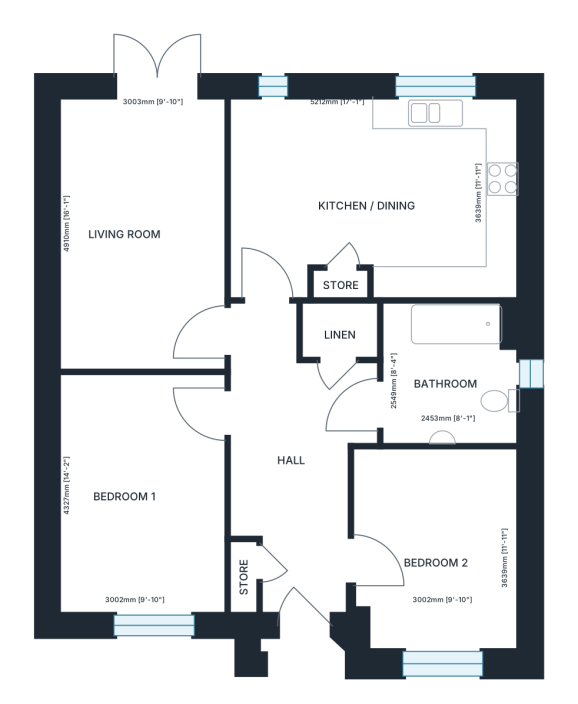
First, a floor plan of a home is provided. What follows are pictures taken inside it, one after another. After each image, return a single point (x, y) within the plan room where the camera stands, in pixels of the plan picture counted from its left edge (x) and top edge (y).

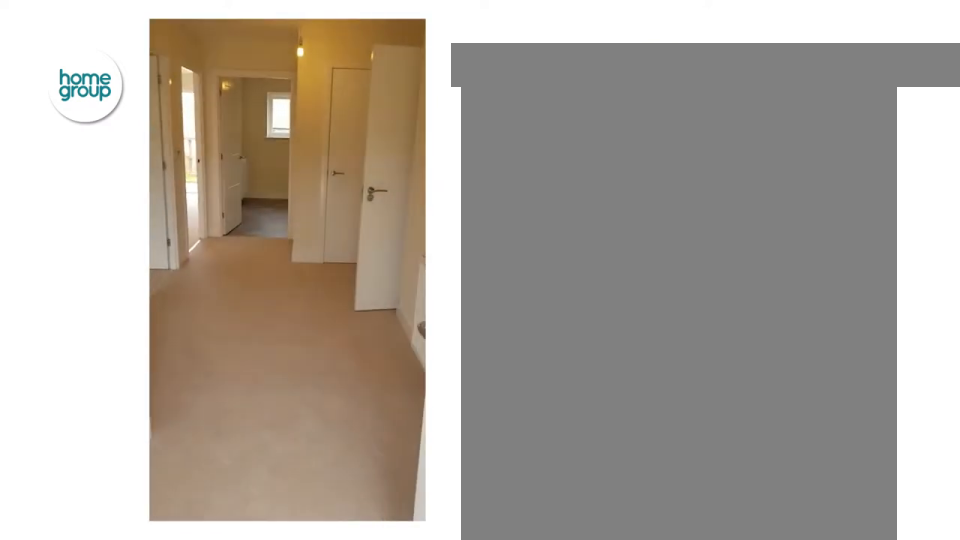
(336, 444)
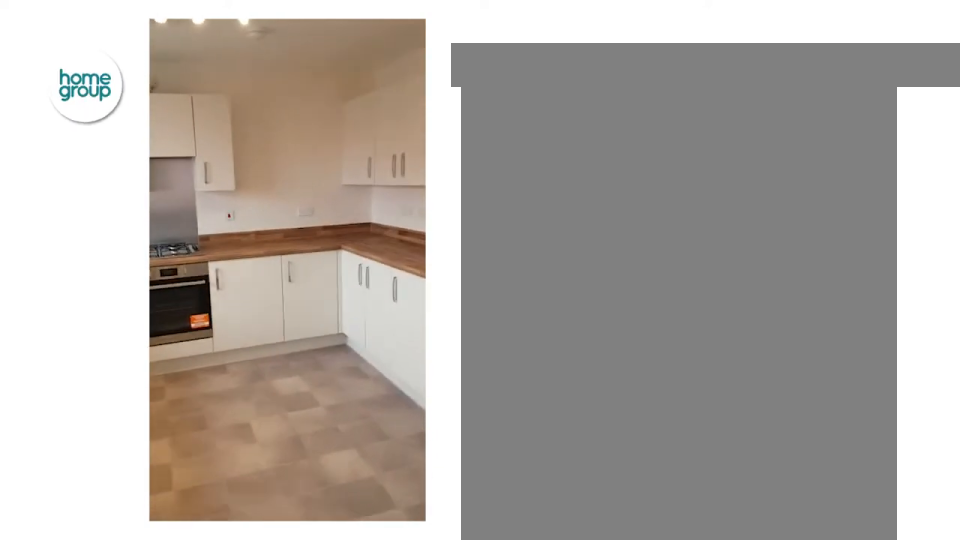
(374, 197)
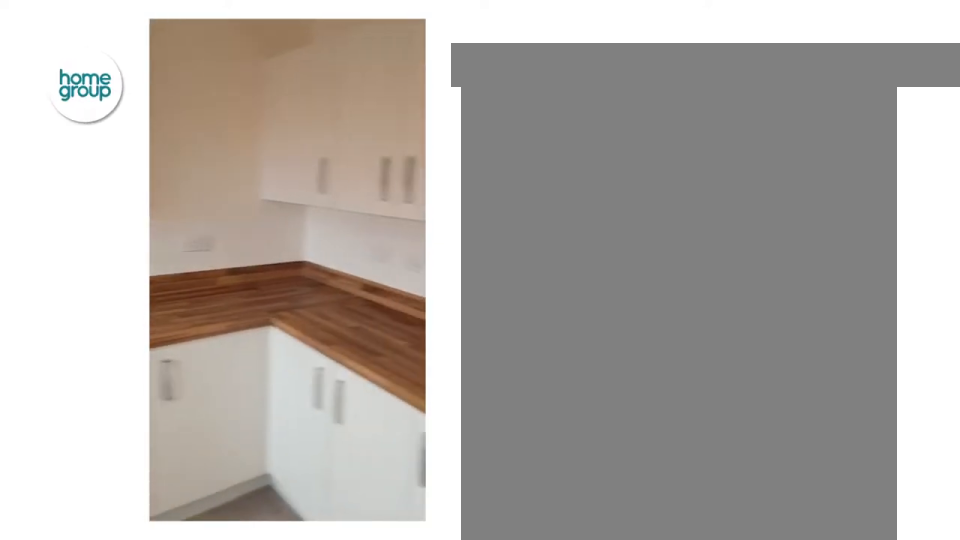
(374, 197)
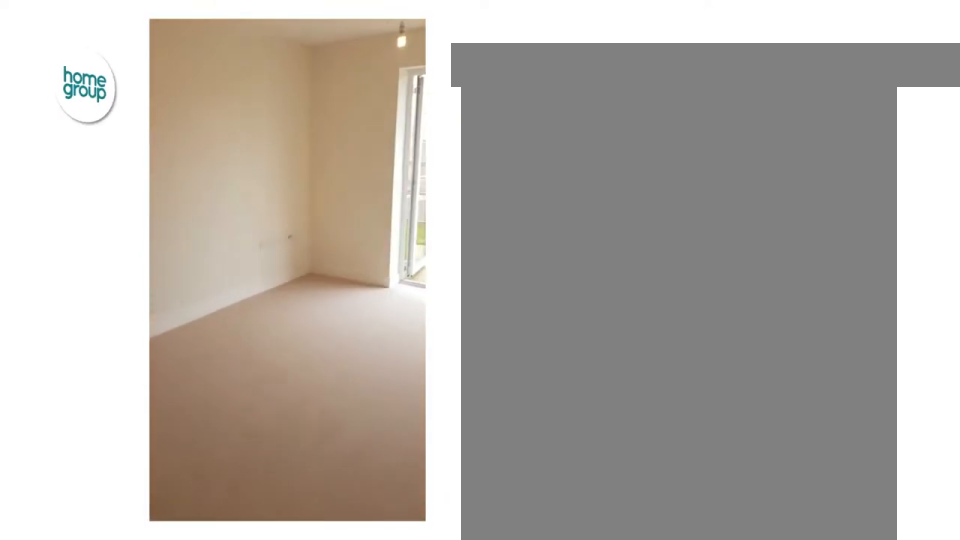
(142, 233)
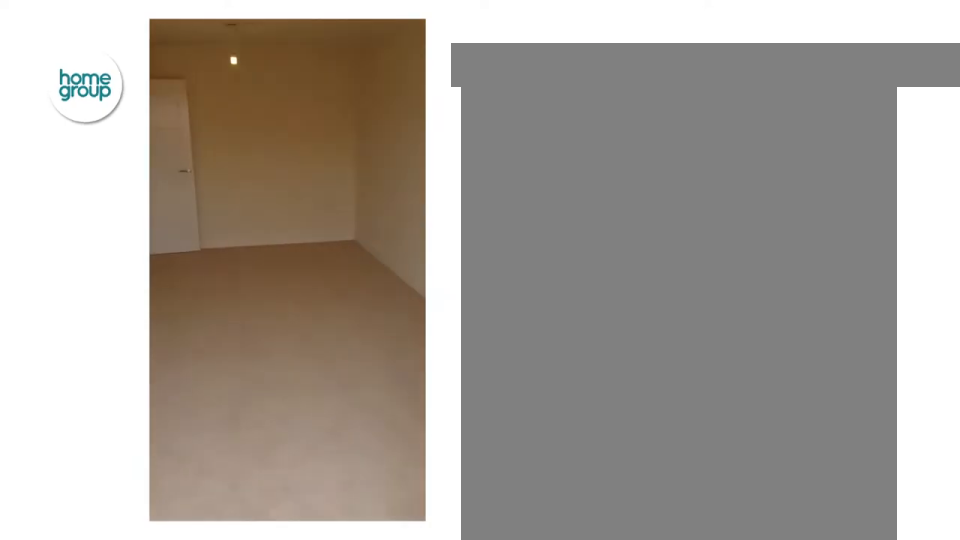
(142, 233)
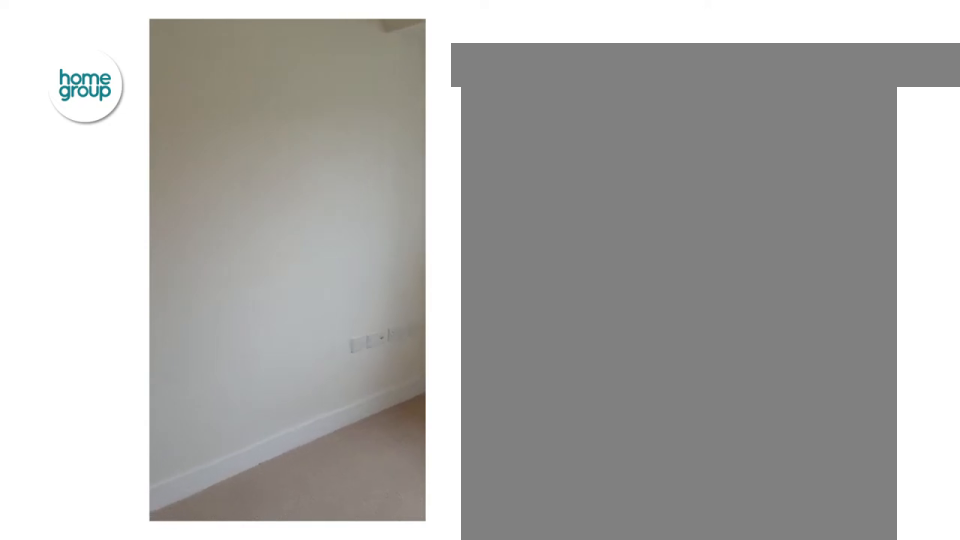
(439, 549)
